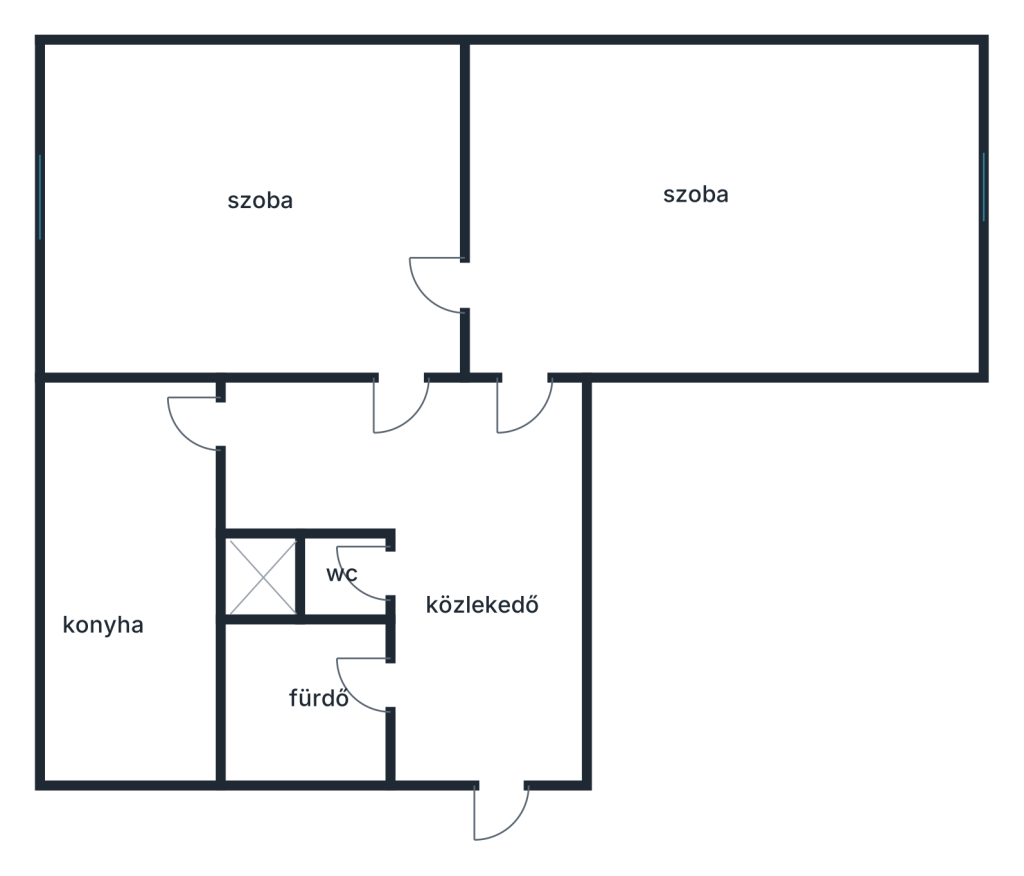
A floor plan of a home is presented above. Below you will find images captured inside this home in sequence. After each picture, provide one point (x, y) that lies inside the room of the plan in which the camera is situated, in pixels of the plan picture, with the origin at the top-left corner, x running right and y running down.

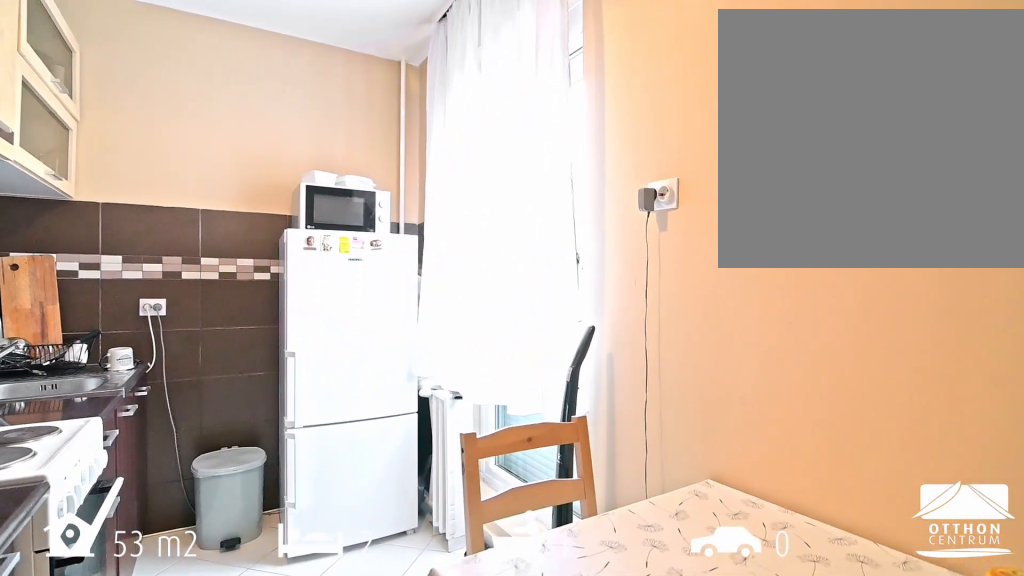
(130, 575)
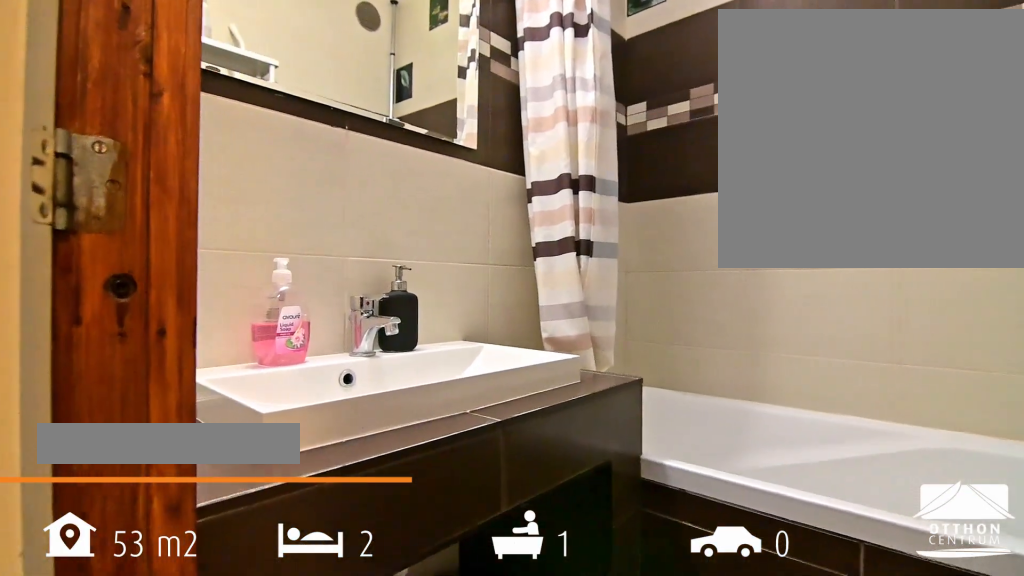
(307, 695)
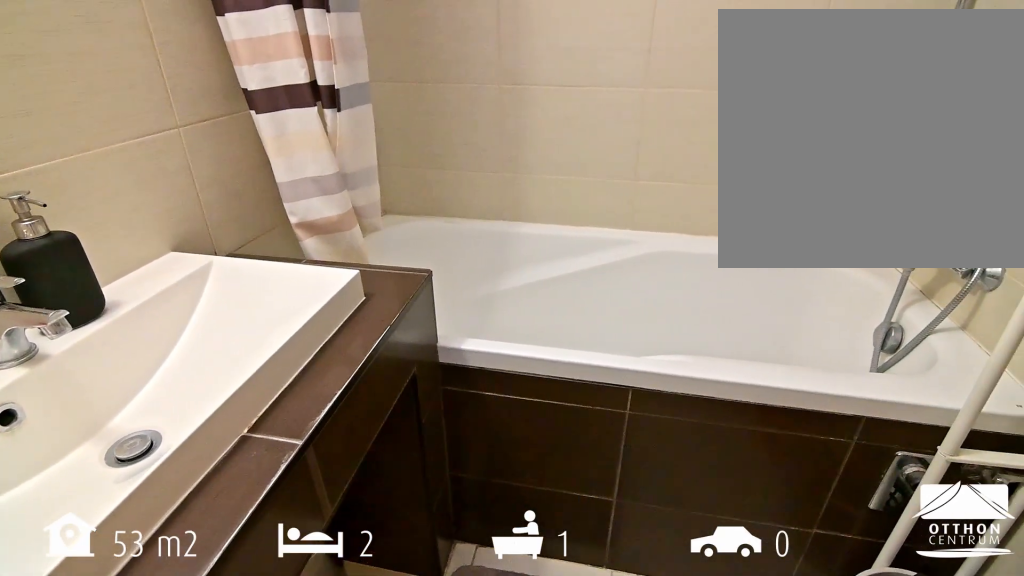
(307, 695)
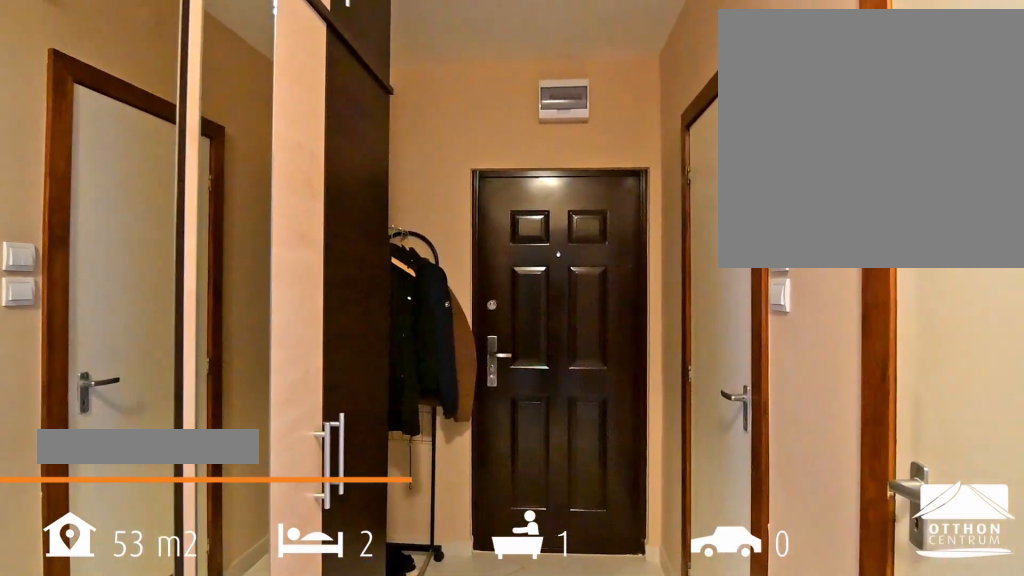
(477, 478)
